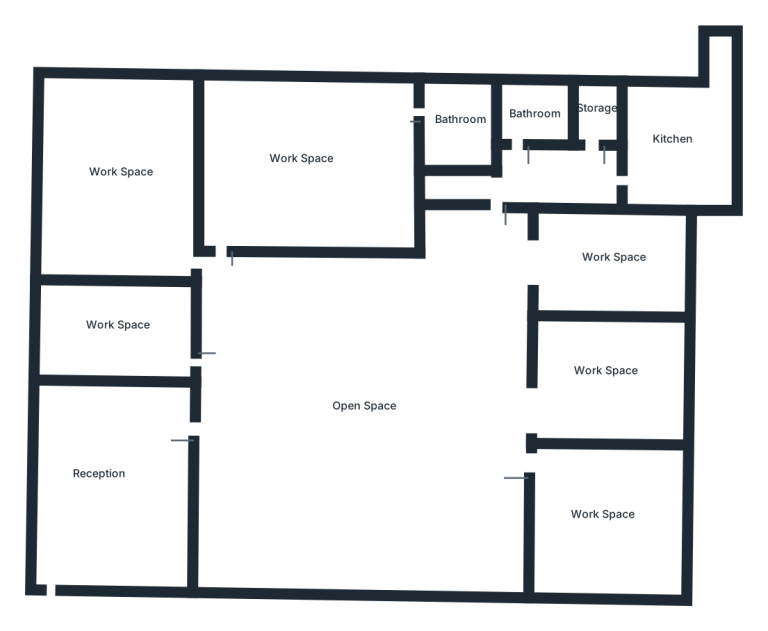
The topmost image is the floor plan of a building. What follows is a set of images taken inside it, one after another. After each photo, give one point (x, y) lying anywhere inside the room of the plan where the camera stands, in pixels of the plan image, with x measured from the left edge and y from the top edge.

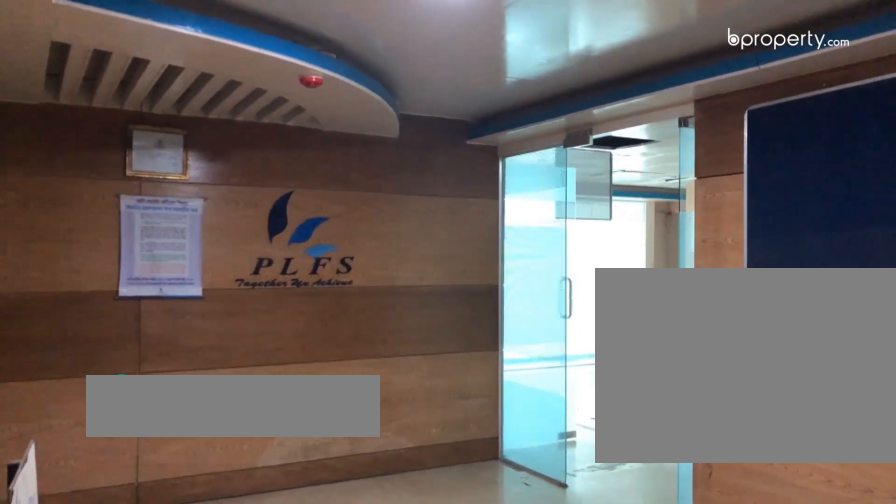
(84, 491)
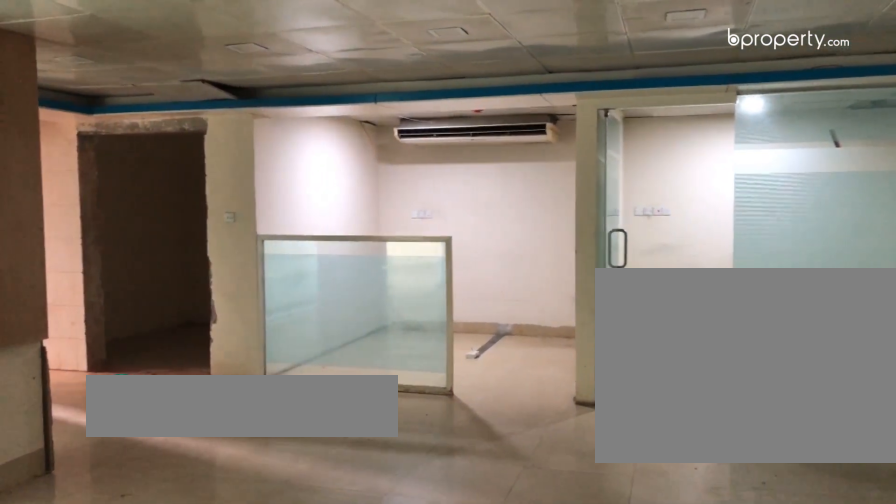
(354, 411)
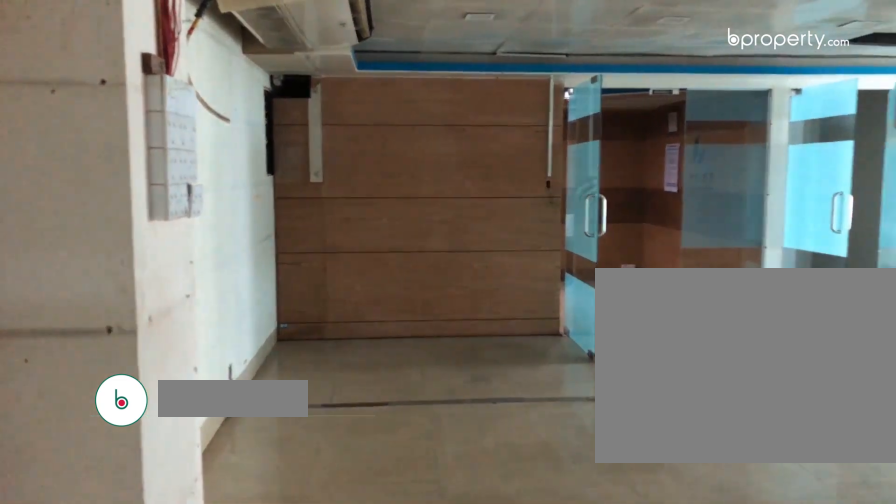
(355, 411)
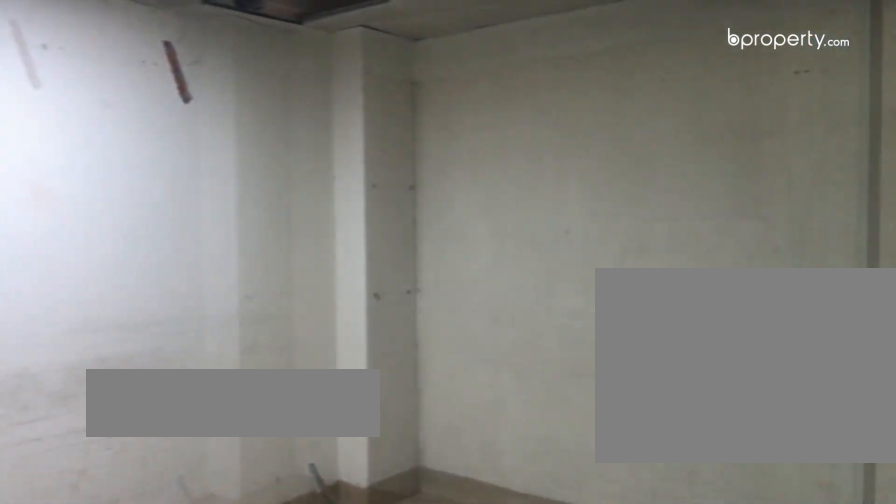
(601, 518)
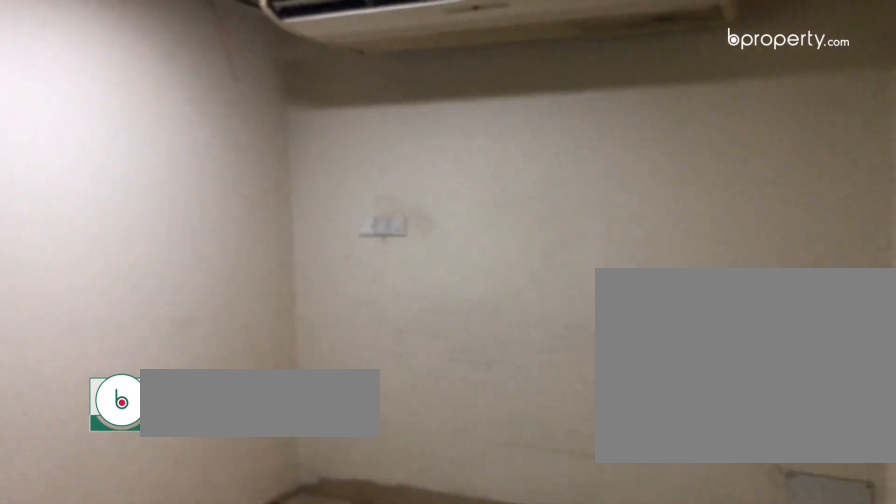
(605, 375)
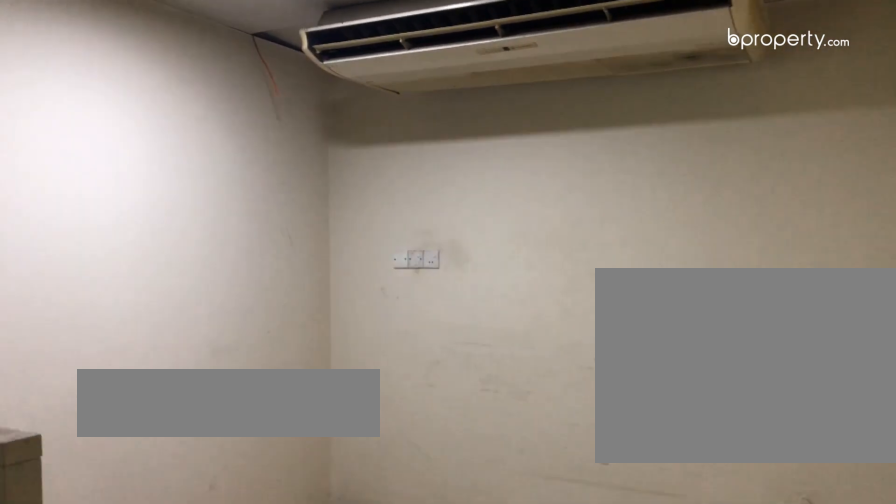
(605, 375)
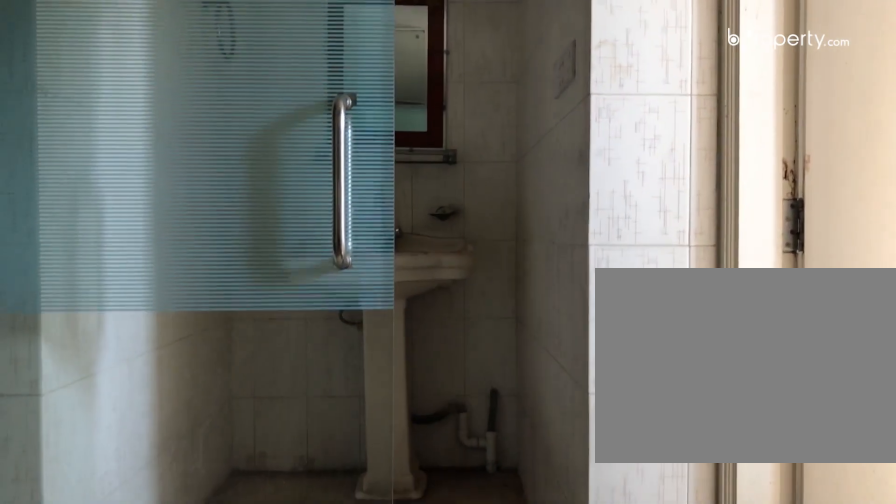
(568, 182)
